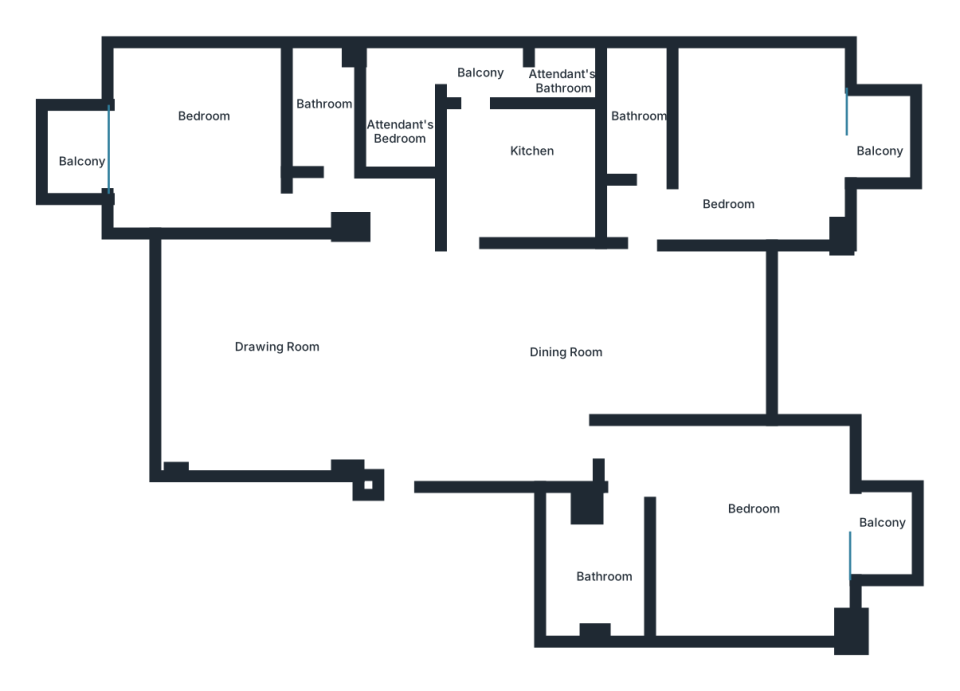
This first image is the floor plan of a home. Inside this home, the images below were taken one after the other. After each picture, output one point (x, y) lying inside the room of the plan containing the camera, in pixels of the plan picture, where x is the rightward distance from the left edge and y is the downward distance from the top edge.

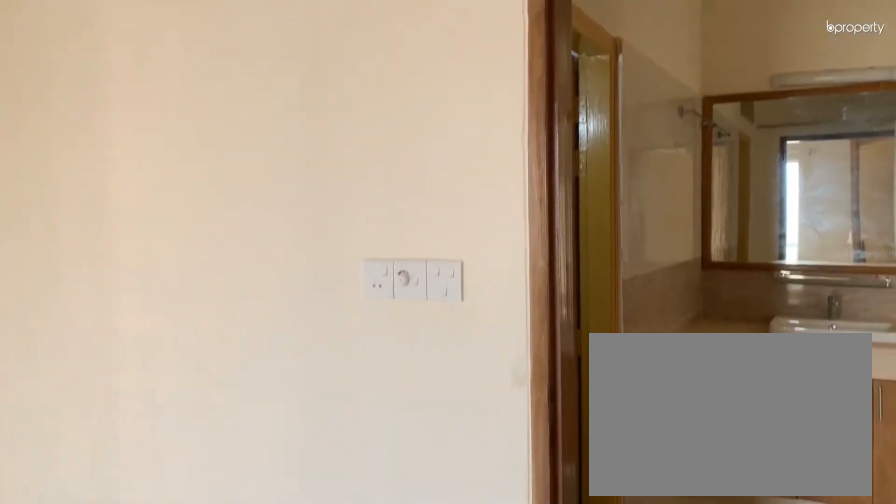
(195, 156)
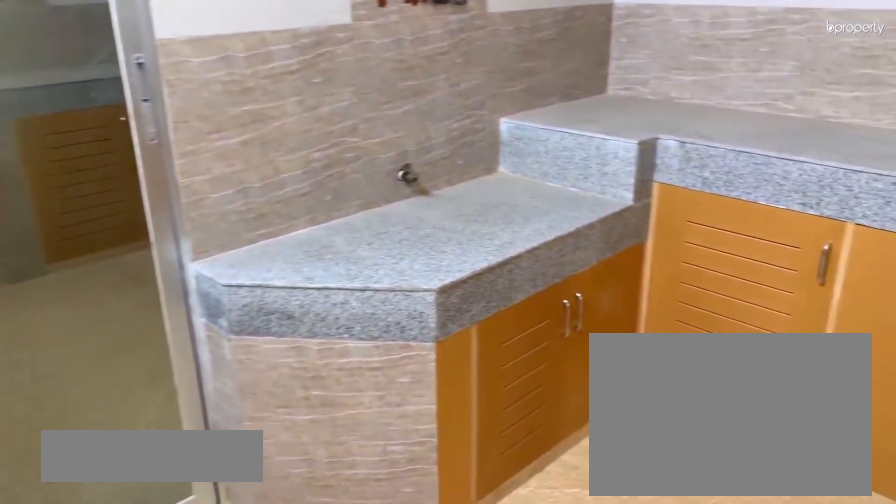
(512, 167)
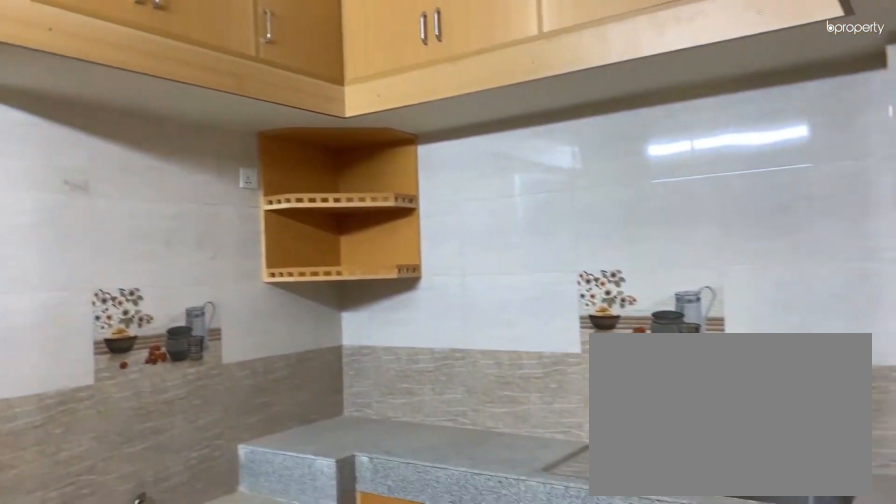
(502, 175)
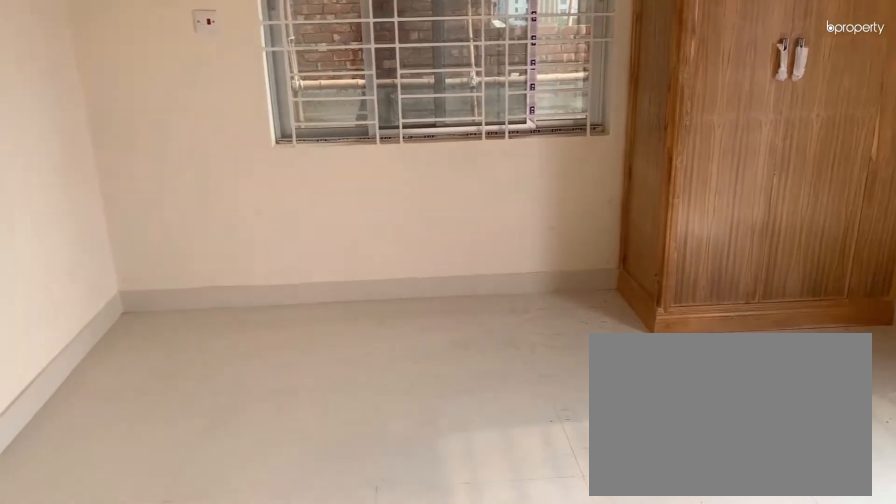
(760, 148)
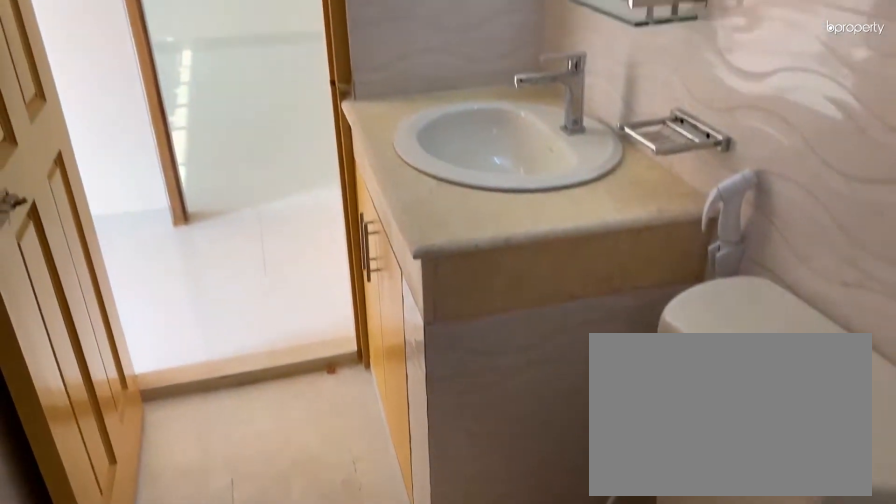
(639, 126)
